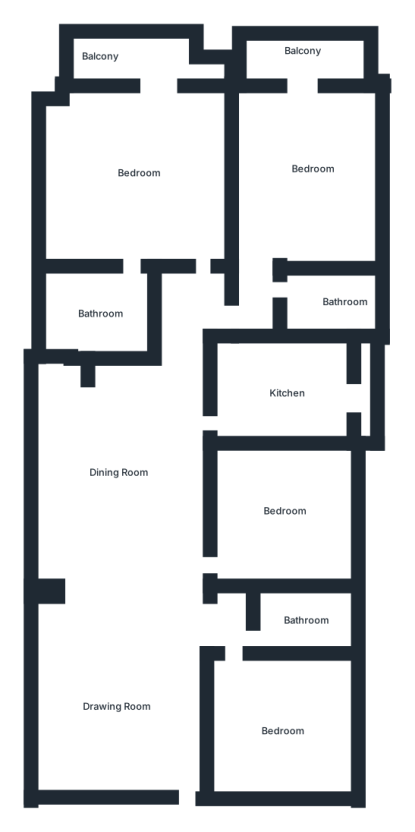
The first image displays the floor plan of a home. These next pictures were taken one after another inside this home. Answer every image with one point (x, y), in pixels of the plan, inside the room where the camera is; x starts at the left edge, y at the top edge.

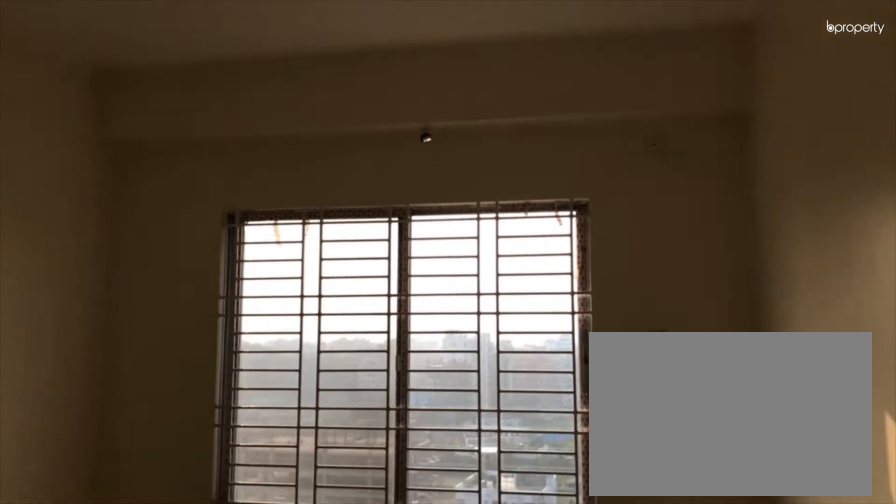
(283, 510)
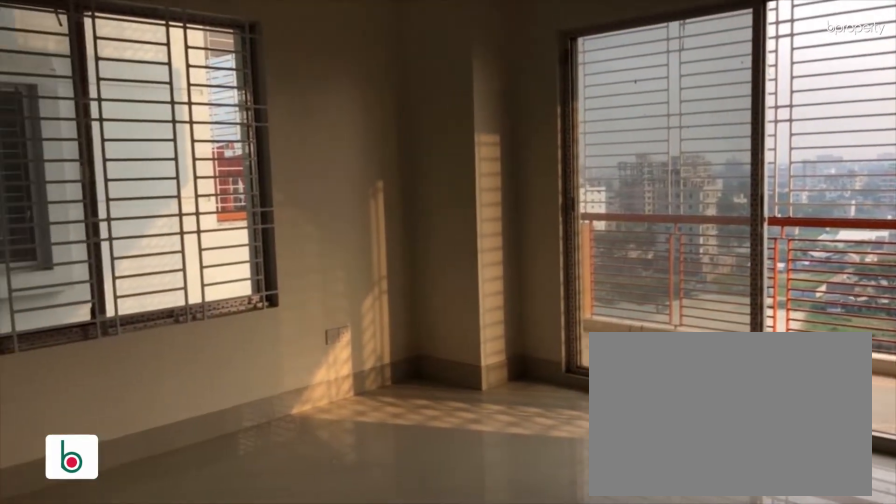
(178, 214)
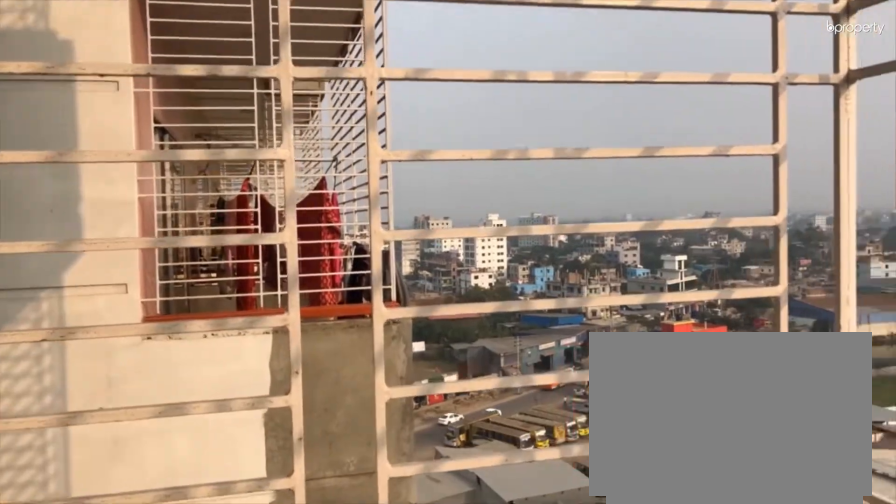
(129, 55)
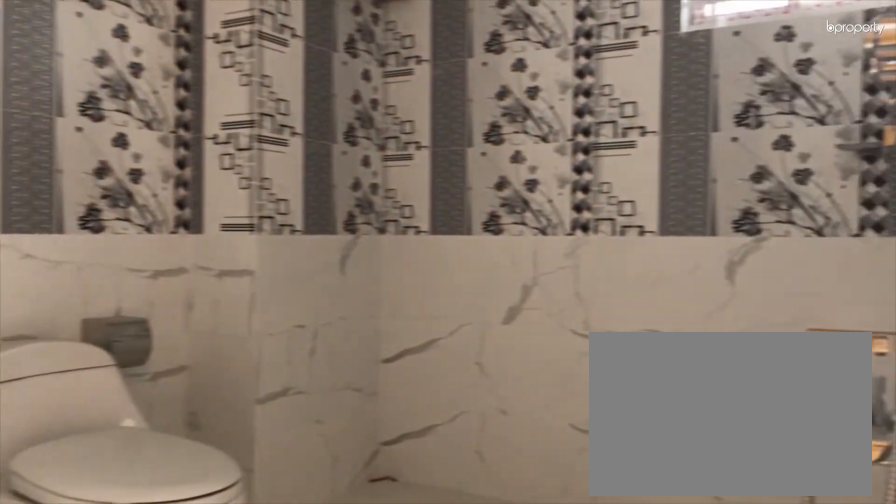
(97, 313)
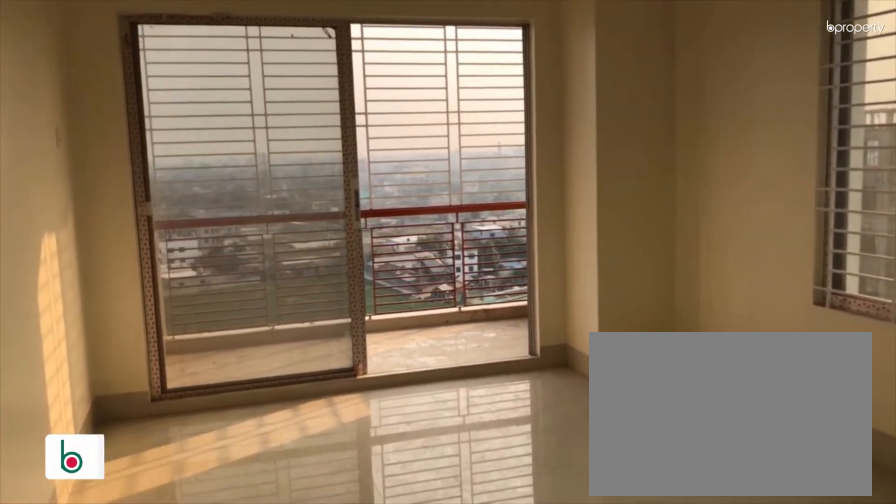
(309, 166)
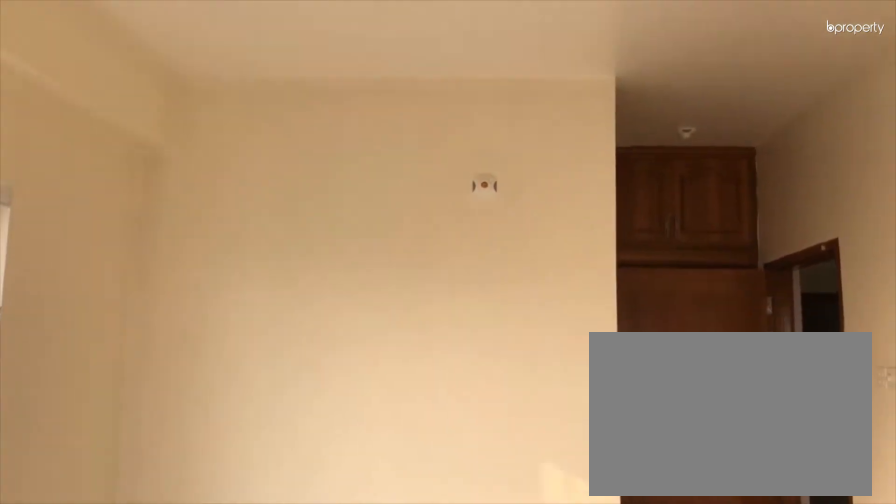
(309, 166)
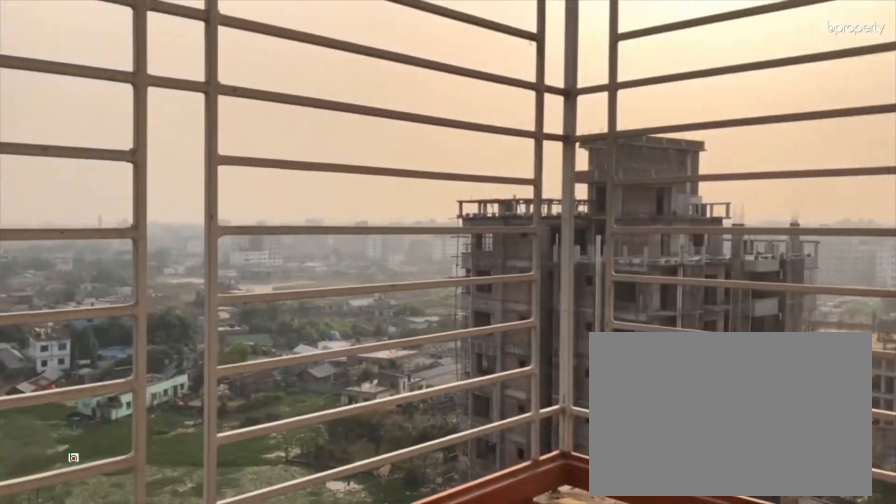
(299, 56)
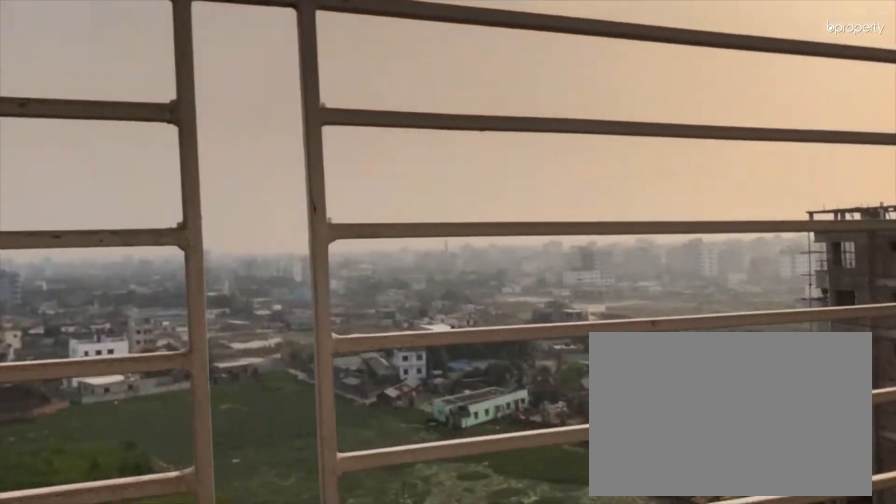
(299, 56)
